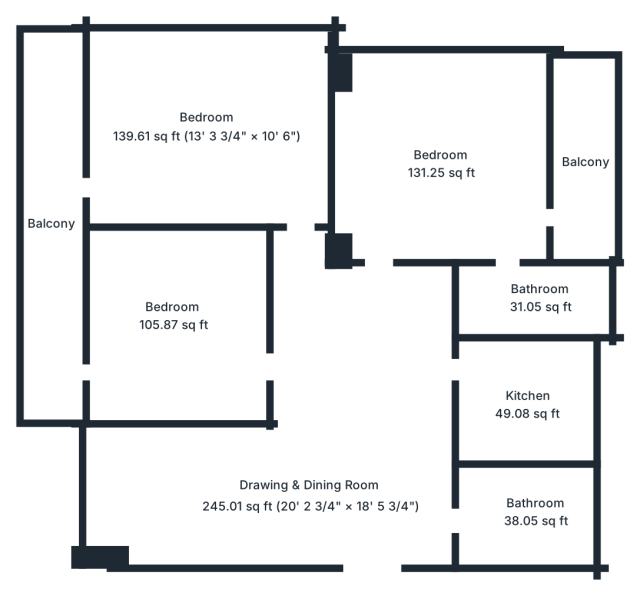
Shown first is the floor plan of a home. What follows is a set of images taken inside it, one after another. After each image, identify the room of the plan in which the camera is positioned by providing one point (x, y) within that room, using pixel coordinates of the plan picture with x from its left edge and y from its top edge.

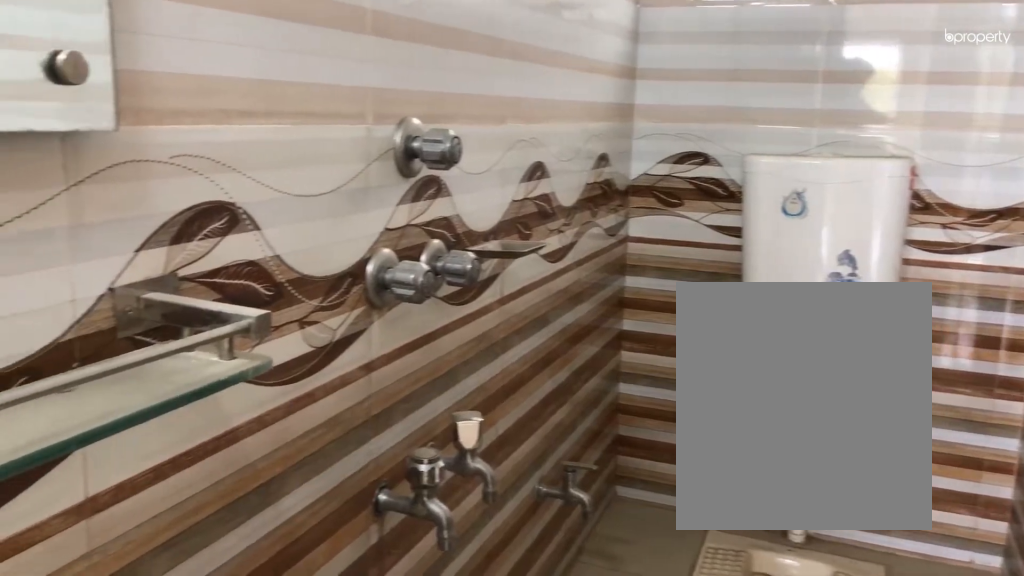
(537, 512)
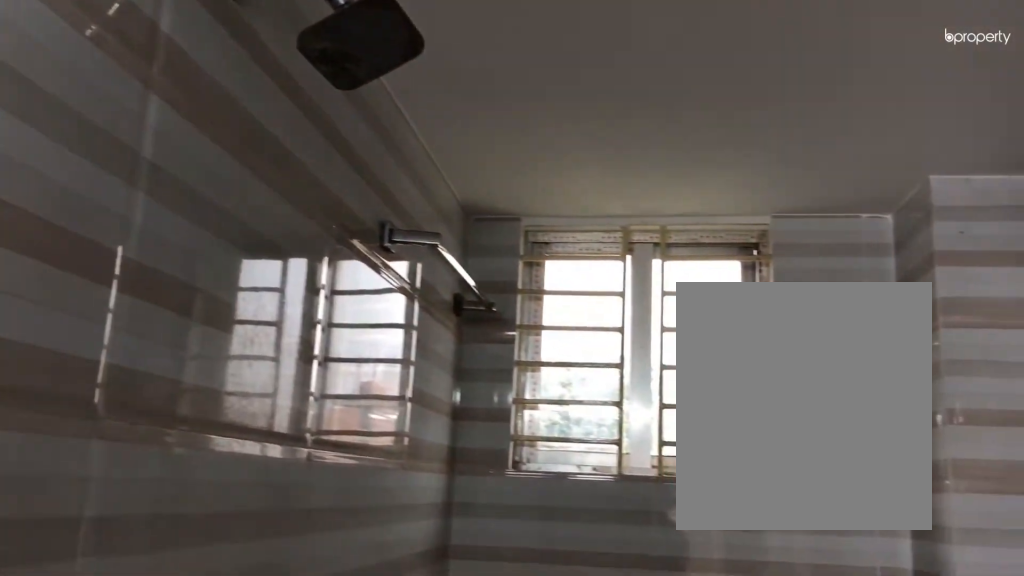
(537, 512)
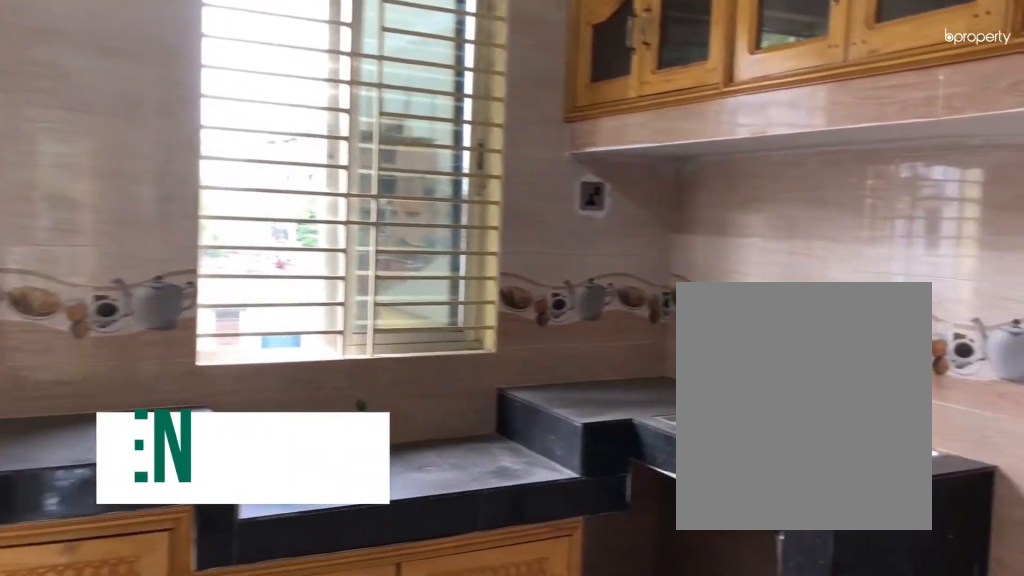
(527, 404)
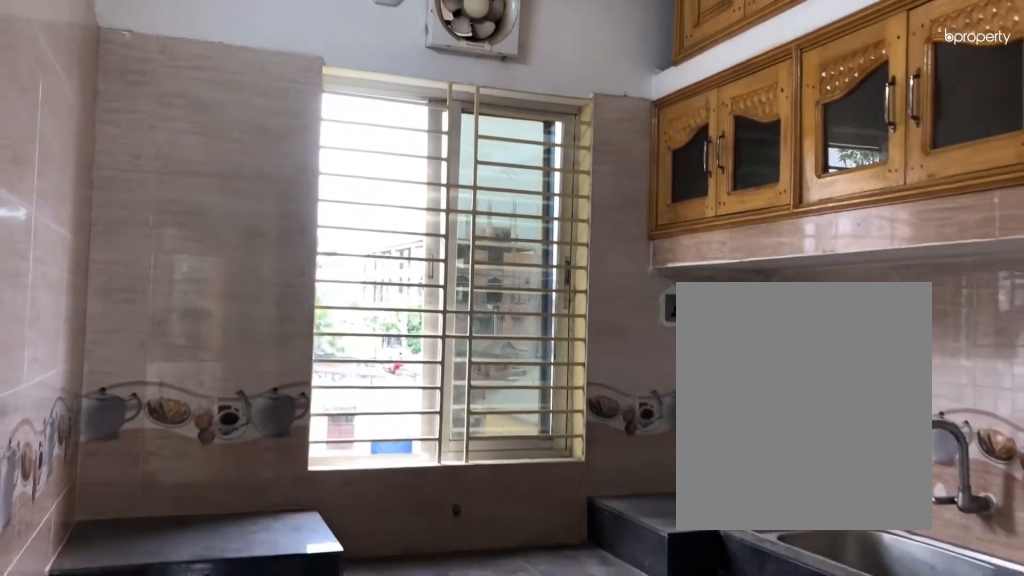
(526, 404)
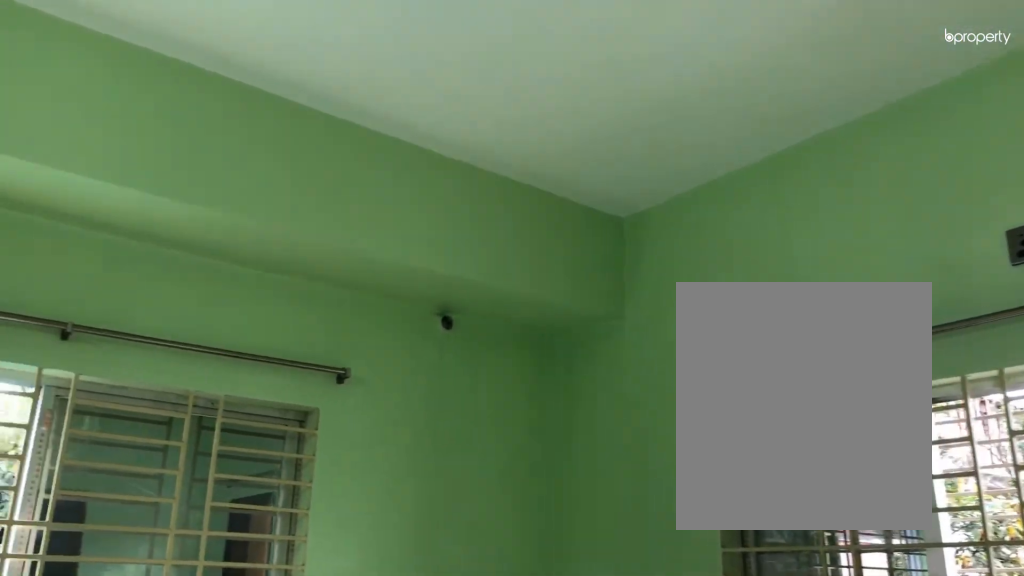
(441, 168)
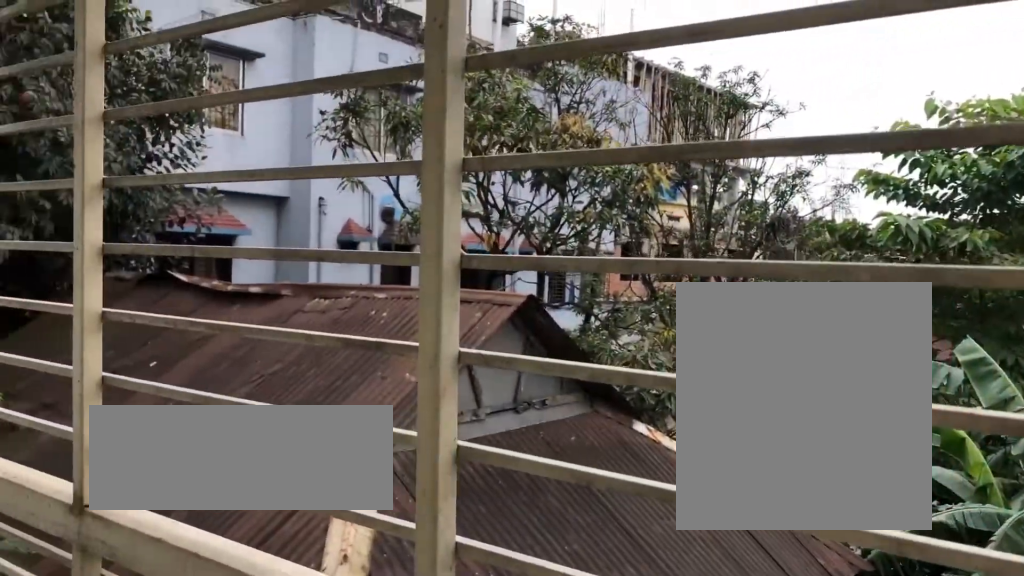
(587, 158)
